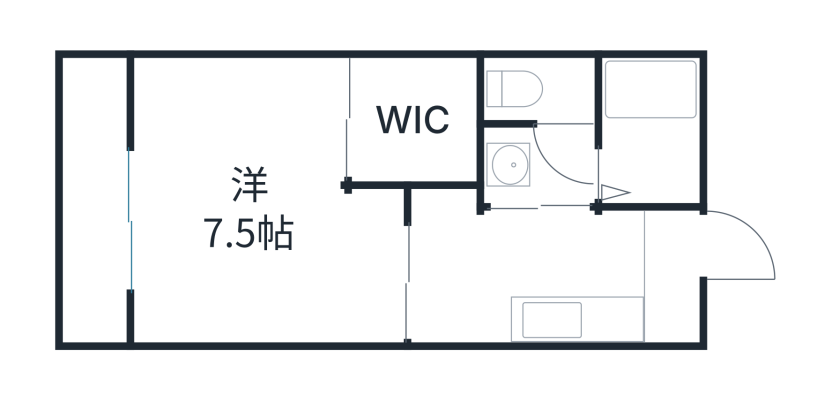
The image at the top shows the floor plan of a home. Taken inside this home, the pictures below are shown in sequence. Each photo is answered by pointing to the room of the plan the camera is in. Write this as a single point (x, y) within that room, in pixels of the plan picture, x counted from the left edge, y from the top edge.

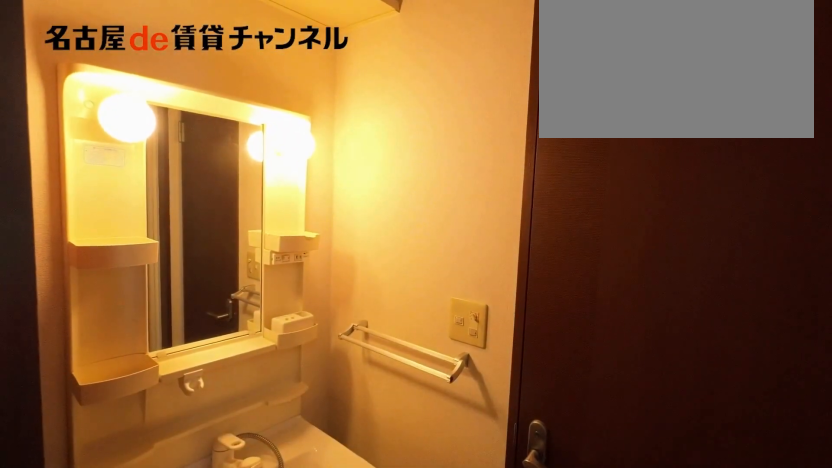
(542, 167)
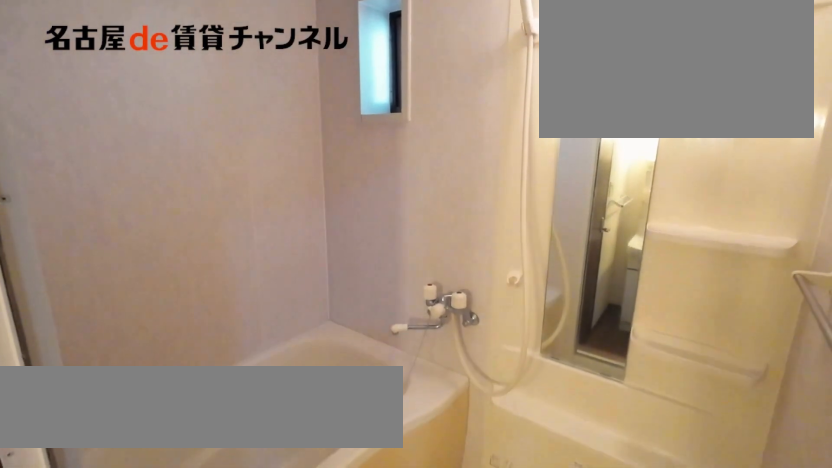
(652, 132)
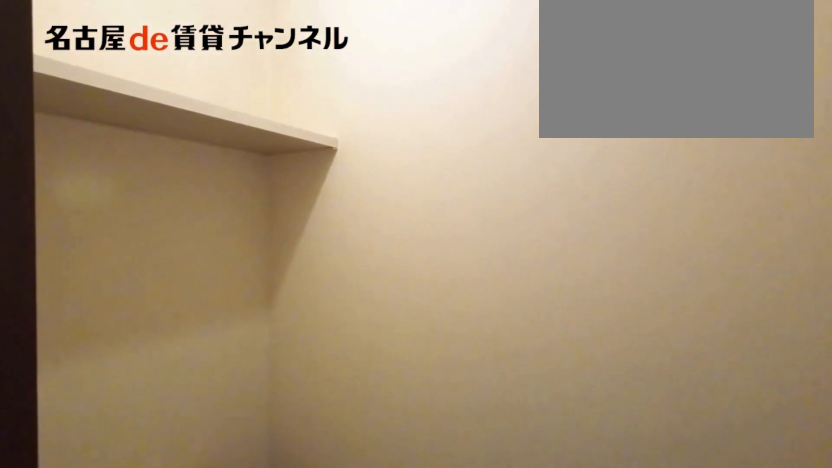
(543, 88)
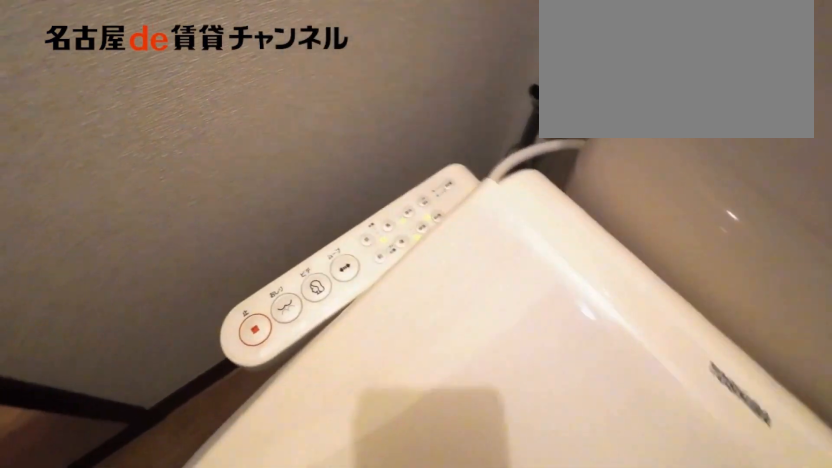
(543, 88)
